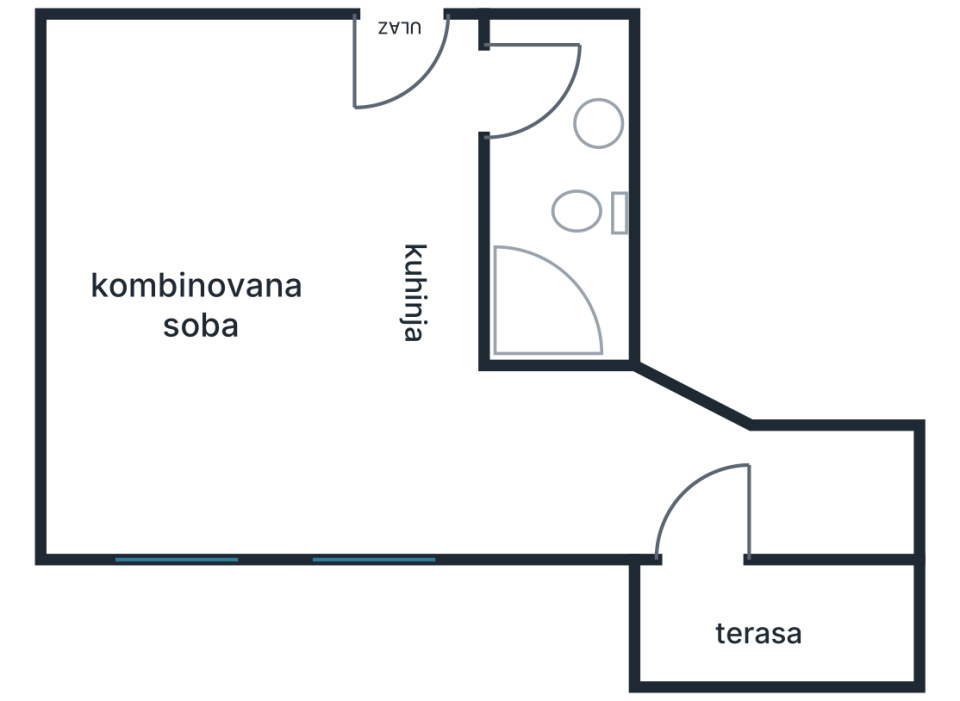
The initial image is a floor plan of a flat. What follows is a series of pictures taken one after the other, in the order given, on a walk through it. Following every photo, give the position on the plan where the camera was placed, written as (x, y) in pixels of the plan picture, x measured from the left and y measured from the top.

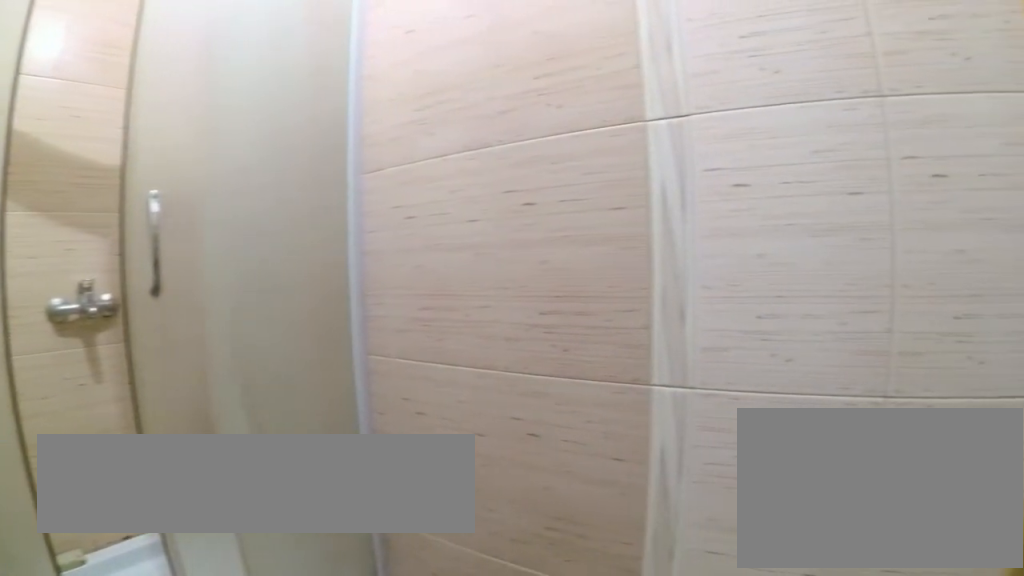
(581, 126)
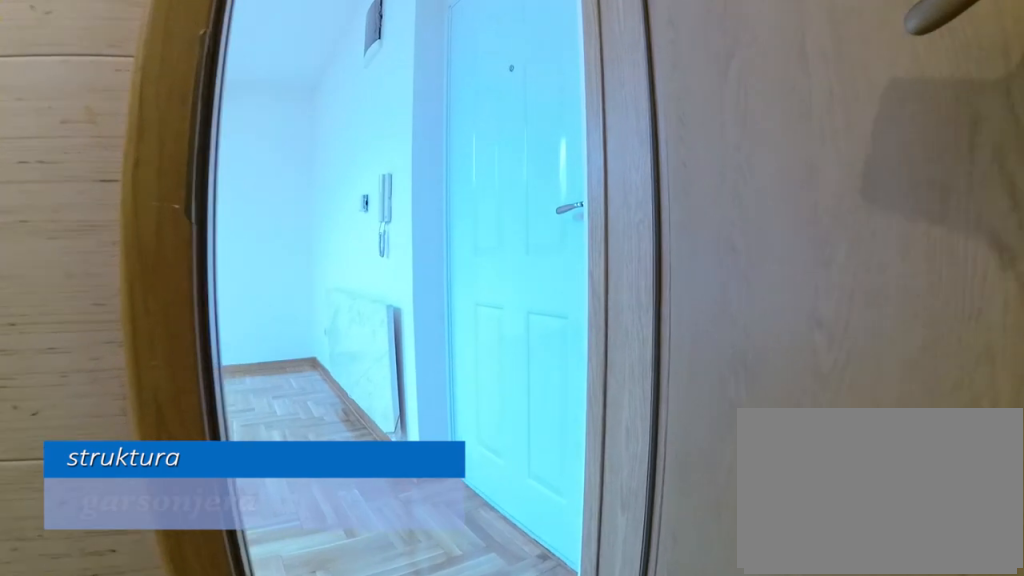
(581, 125)
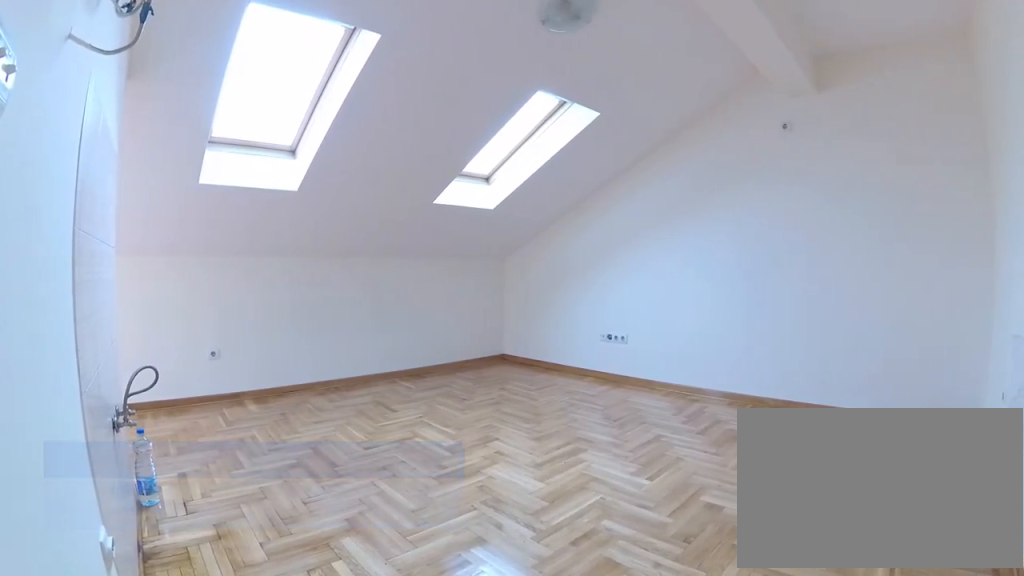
(478, 56)
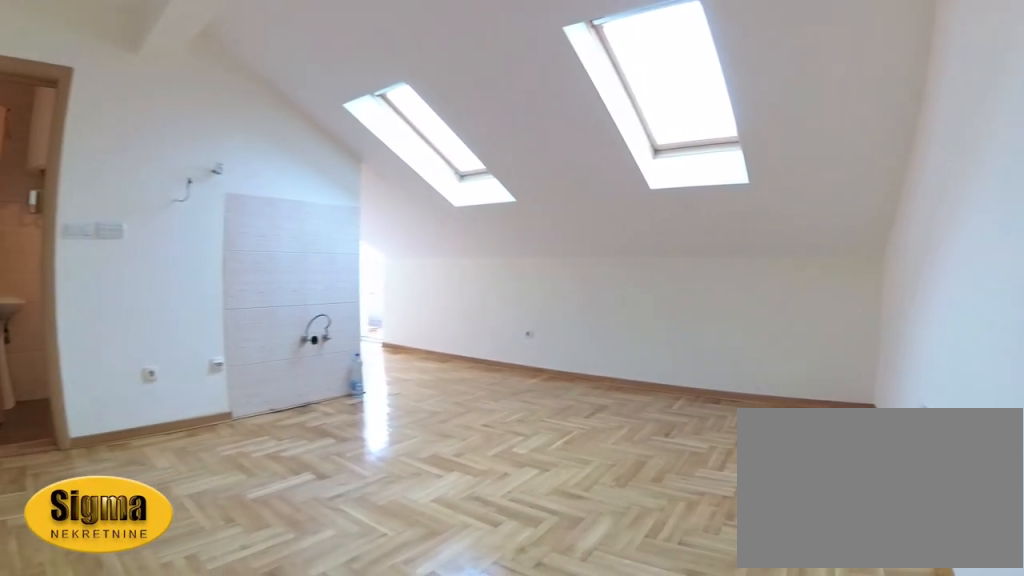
(152, 97)
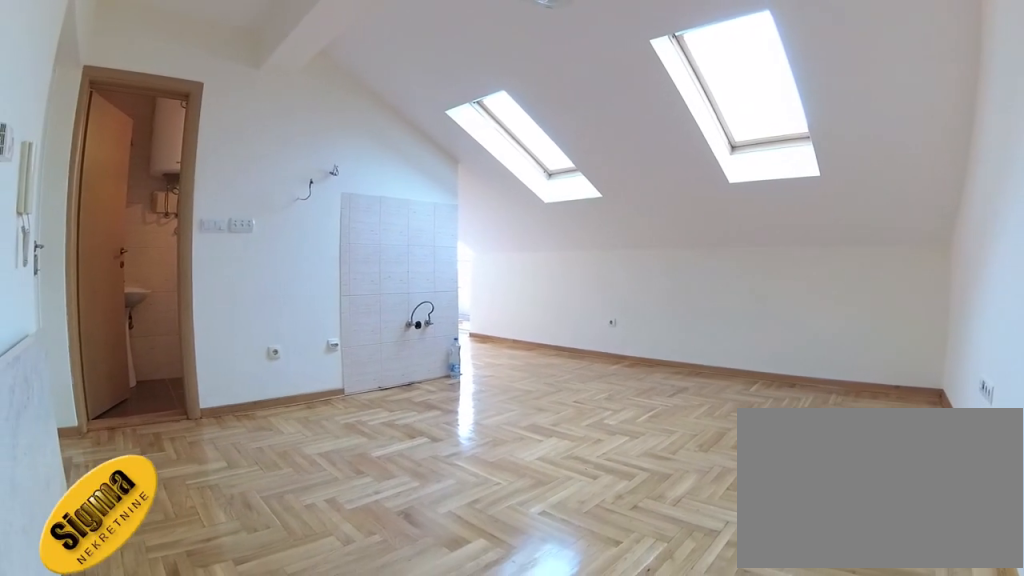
(131, 80)
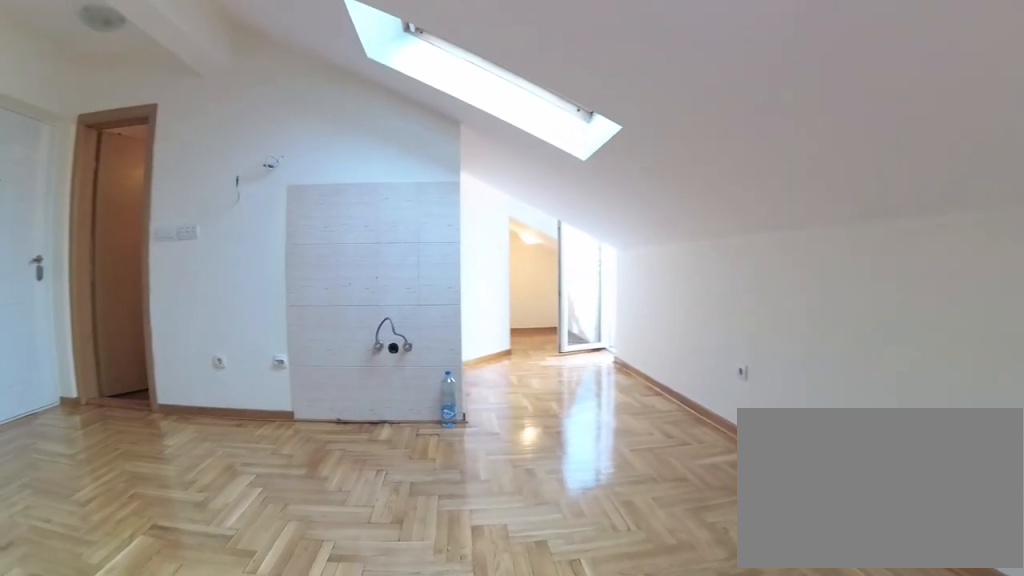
(112, 366)
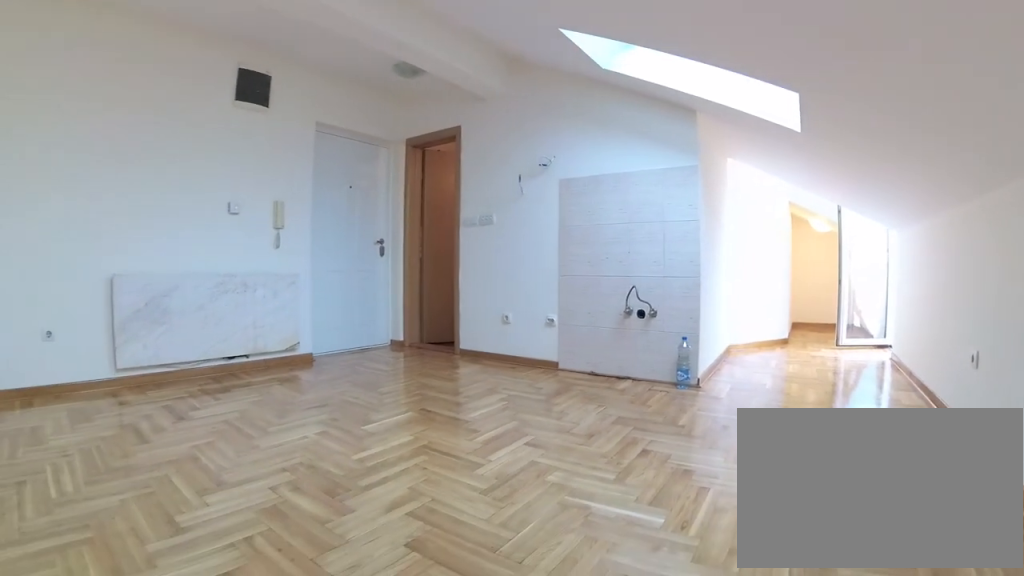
(110, 430)
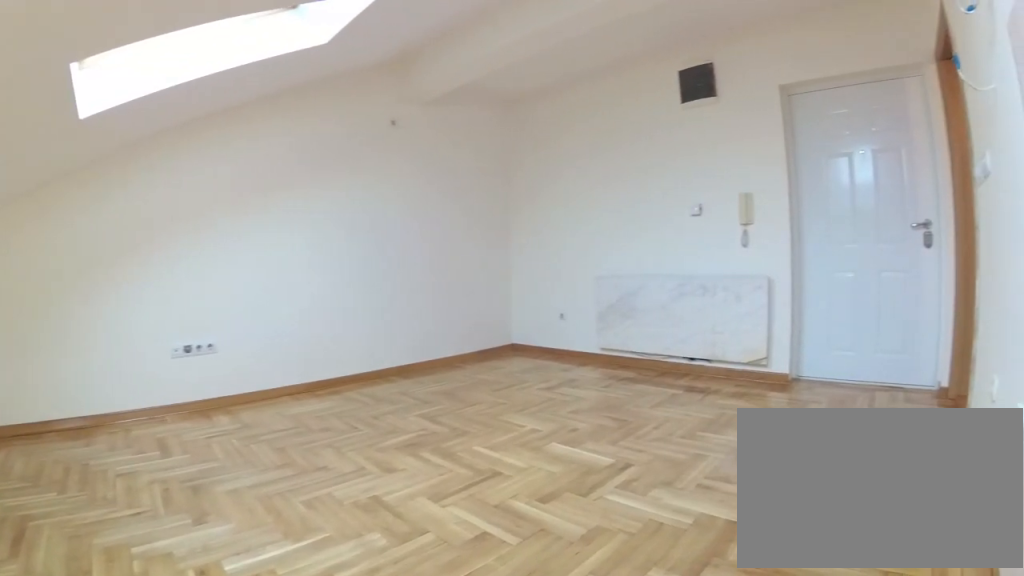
(447, 461)
